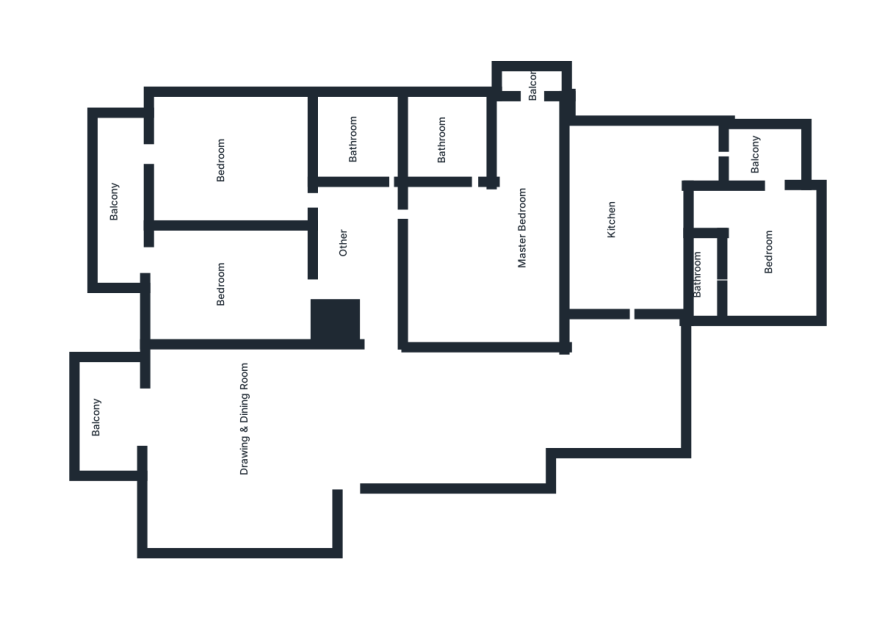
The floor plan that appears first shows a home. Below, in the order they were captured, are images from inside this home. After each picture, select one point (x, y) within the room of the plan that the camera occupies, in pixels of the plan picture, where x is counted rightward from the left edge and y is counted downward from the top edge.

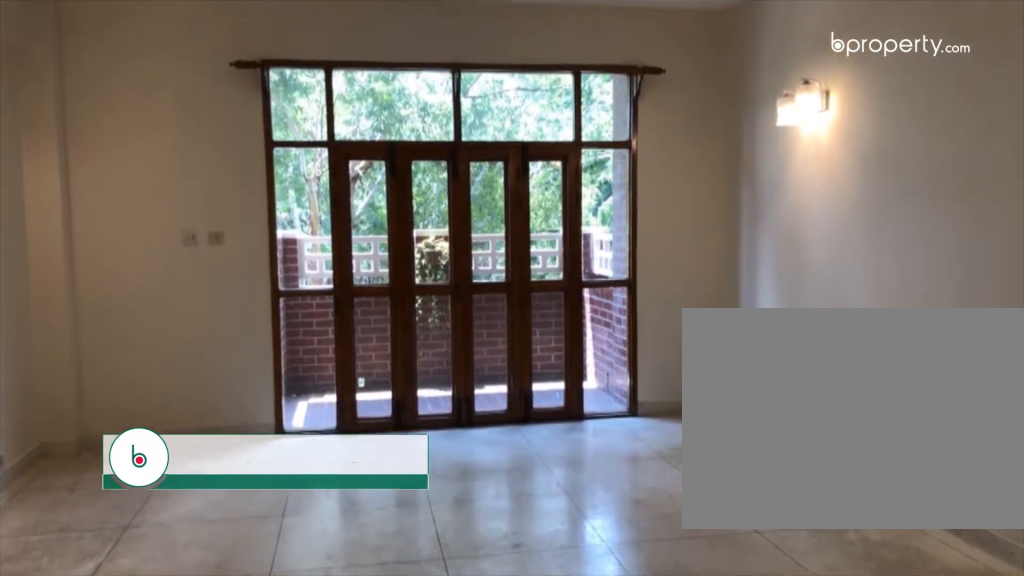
(390, 423)
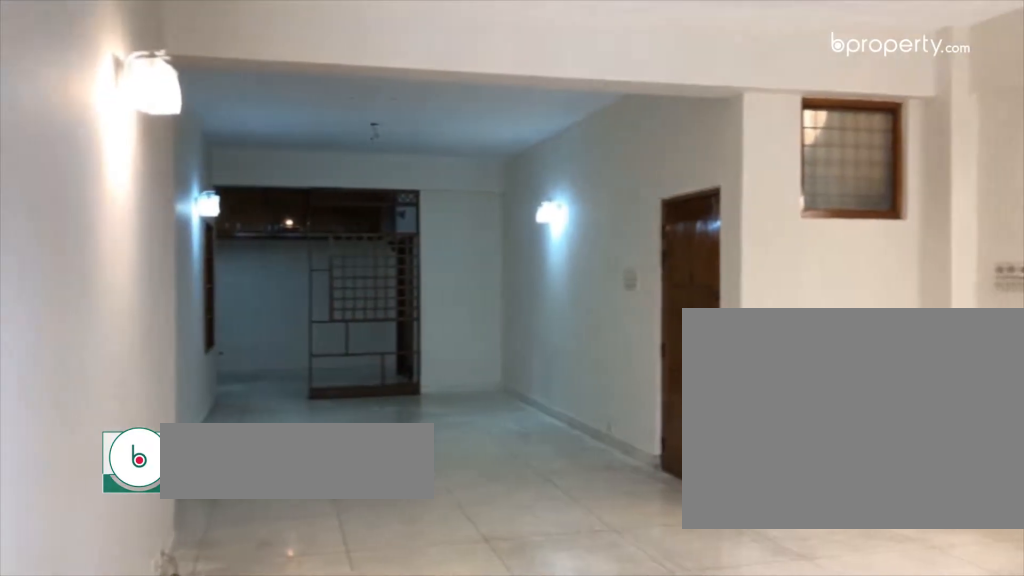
(390, 422)
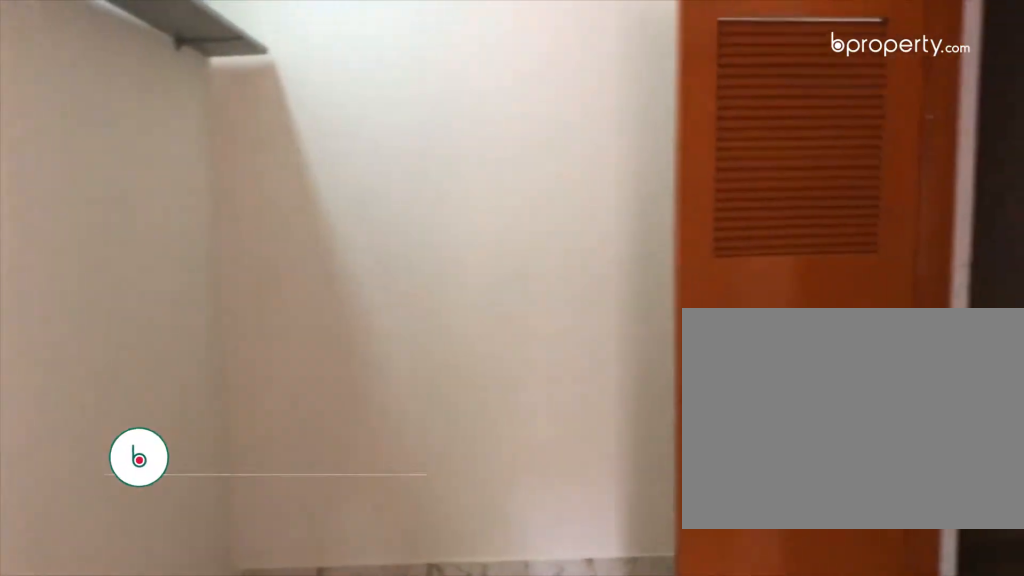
(762, 250)
